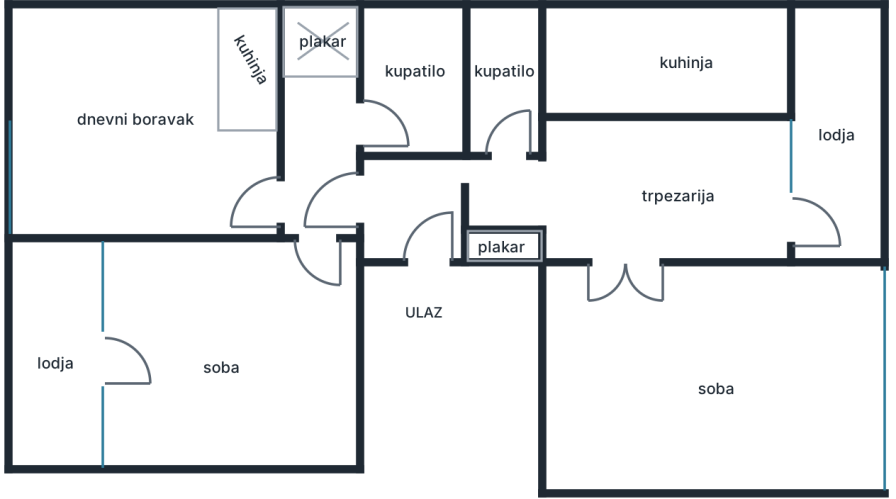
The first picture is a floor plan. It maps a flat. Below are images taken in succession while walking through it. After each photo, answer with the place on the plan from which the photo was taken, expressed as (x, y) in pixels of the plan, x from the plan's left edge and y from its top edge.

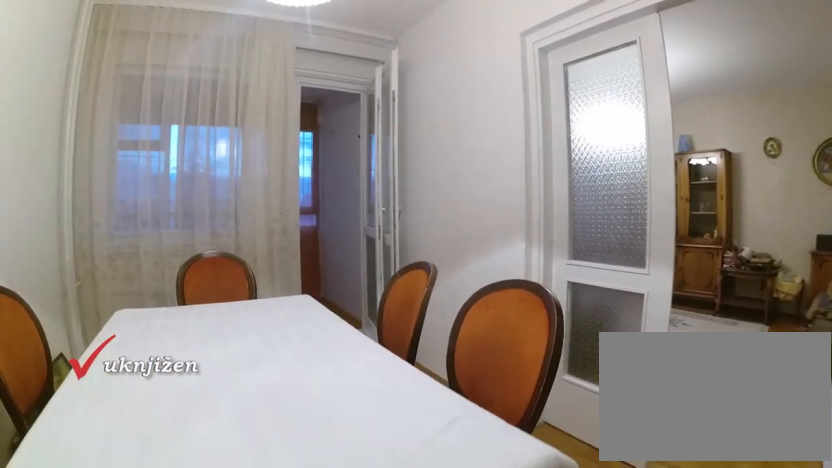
(579, 156)
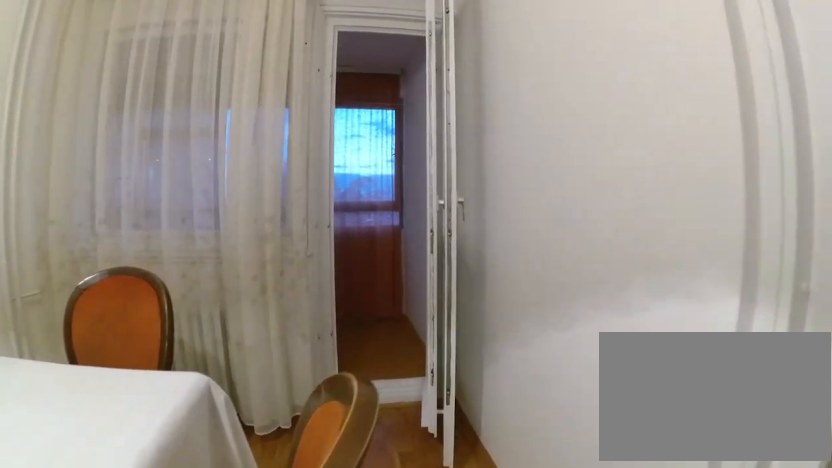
(647, 196)
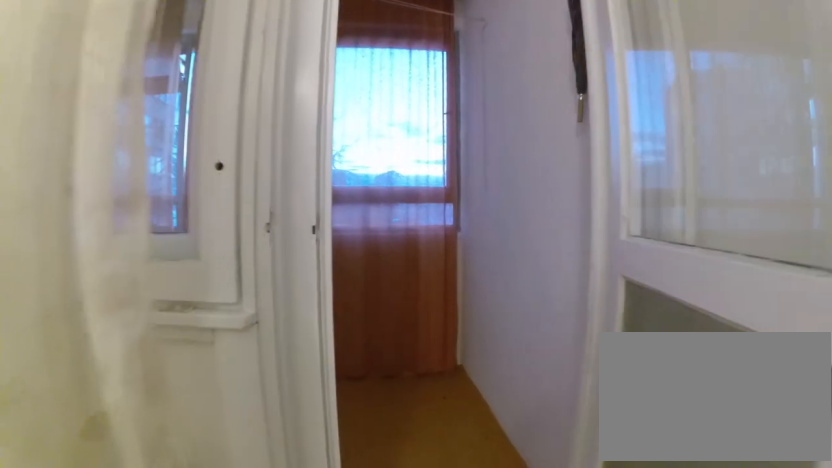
(733, 216)
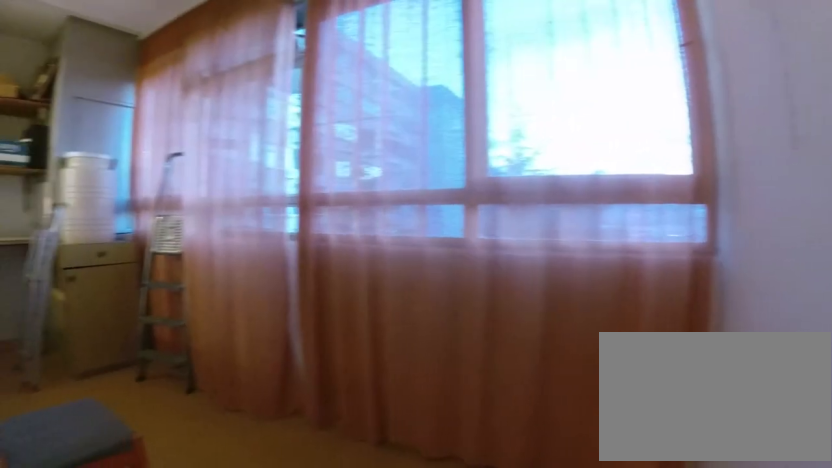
(779, 231)
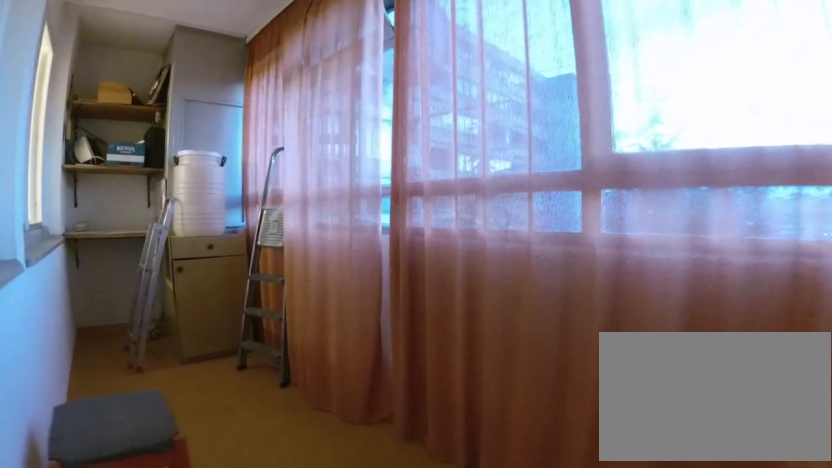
(808, 235)
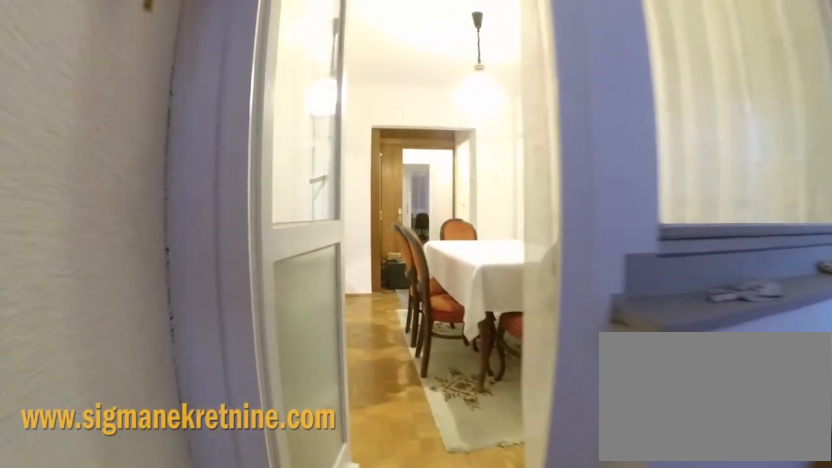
(866, 232)
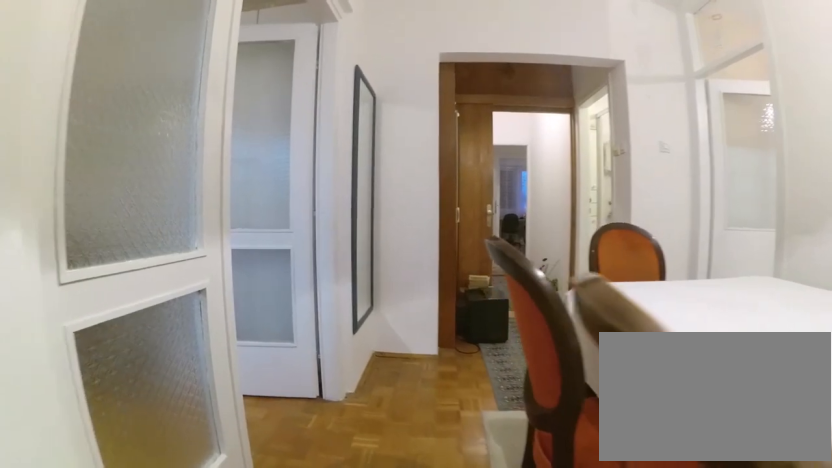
(719, 229)
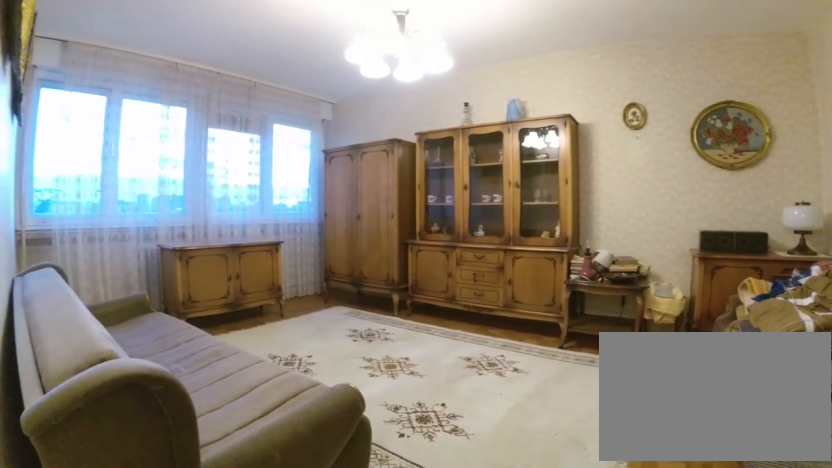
(582, 260)
